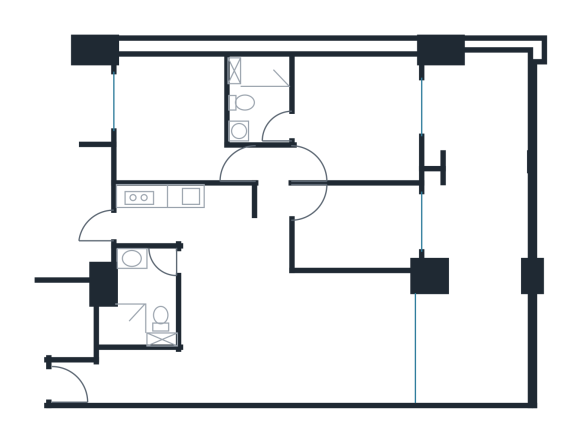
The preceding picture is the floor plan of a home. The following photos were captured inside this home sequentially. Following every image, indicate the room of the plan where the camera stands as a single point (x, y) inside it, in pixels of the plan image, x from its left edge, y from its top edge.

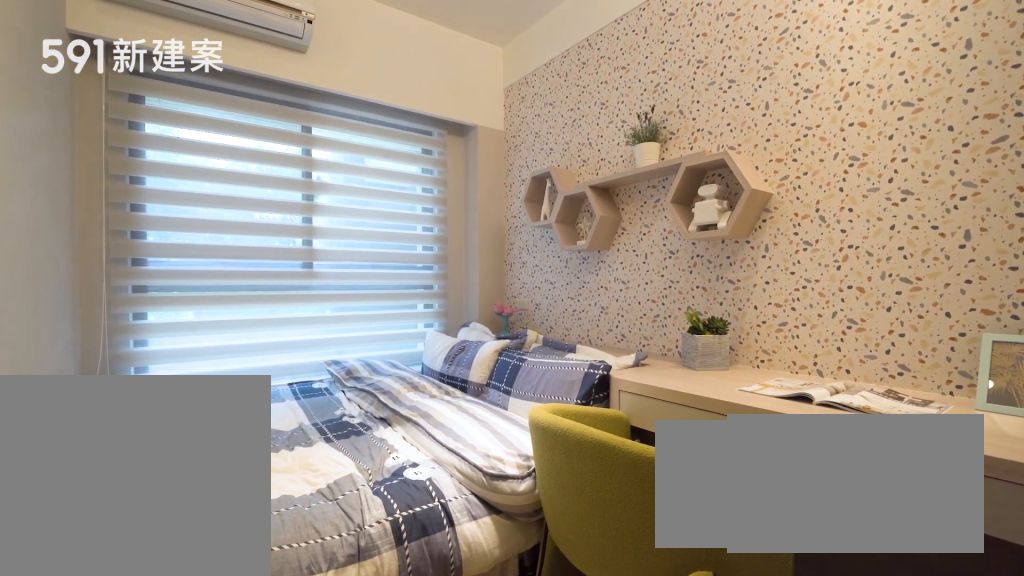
(356, 228)
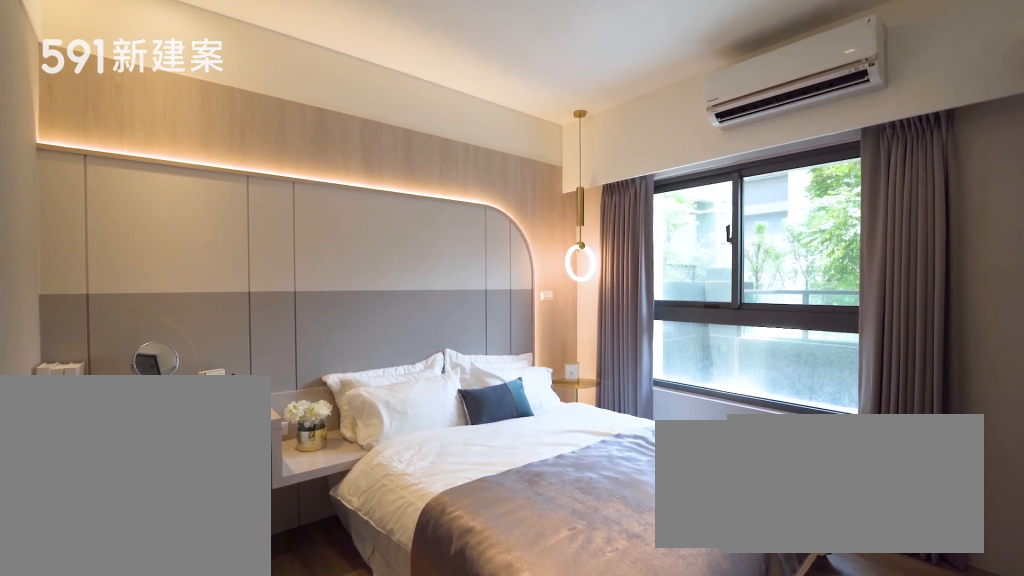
(356, 118)
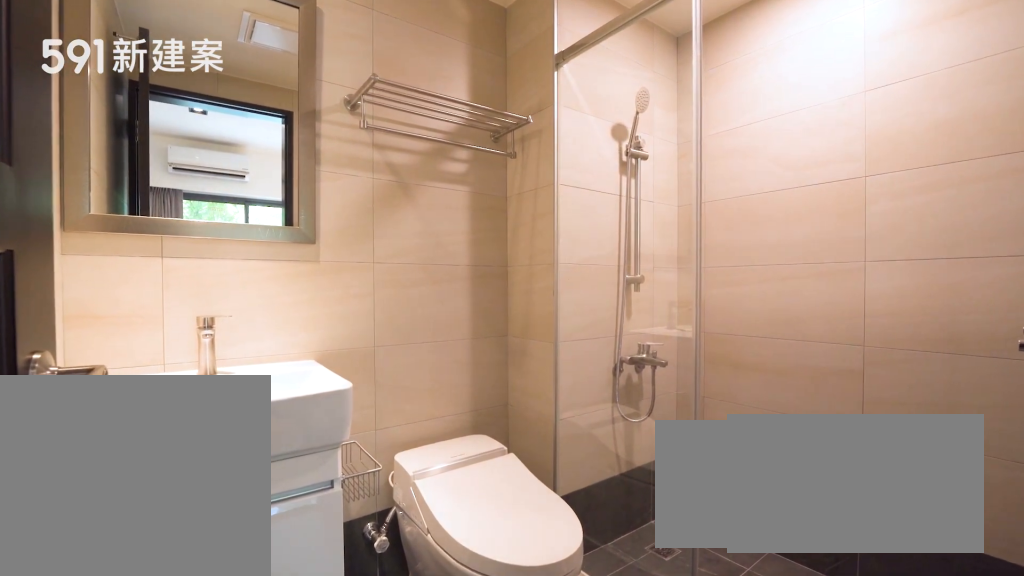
(261, 98)
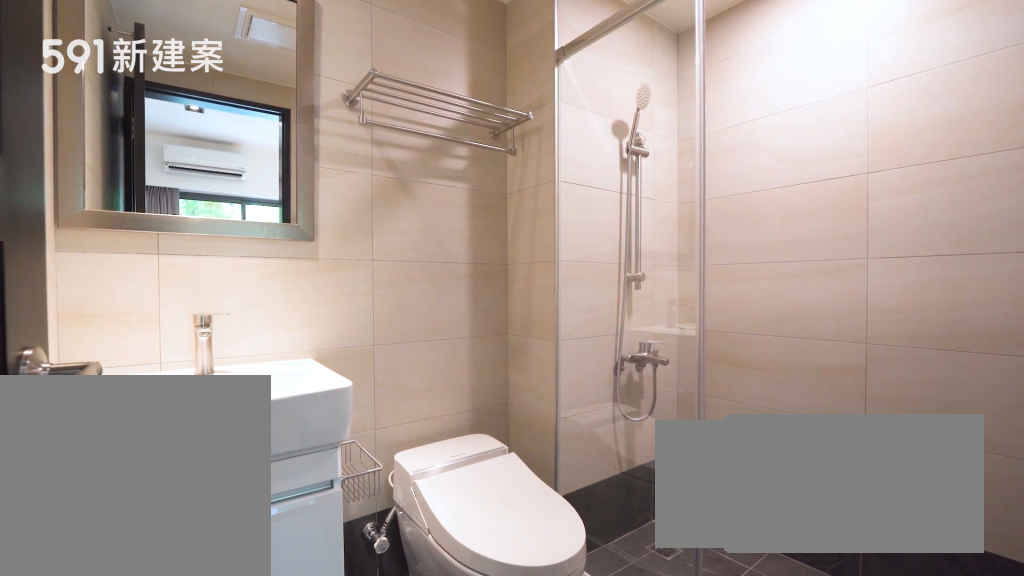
(261, 98)
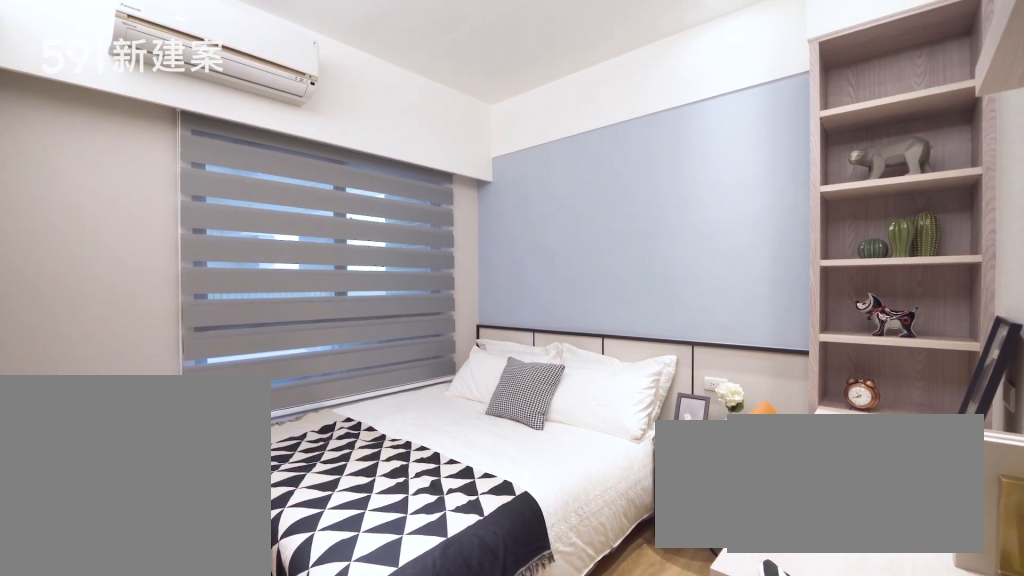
(174, 121)
